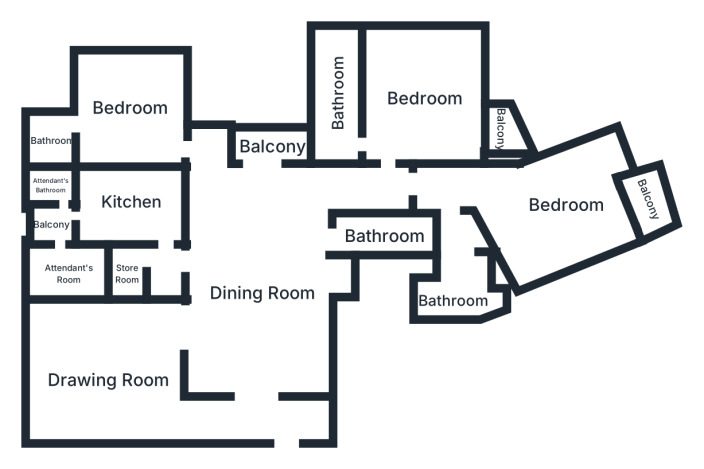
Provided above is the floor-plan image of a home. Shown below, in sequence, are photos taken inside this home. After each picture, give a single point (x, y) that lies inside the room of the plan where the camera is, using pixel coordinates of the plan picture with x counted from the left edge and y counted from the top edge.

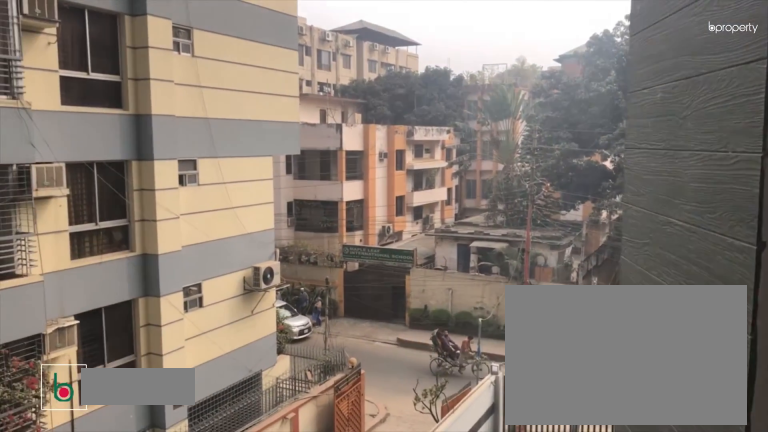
(500, 126)
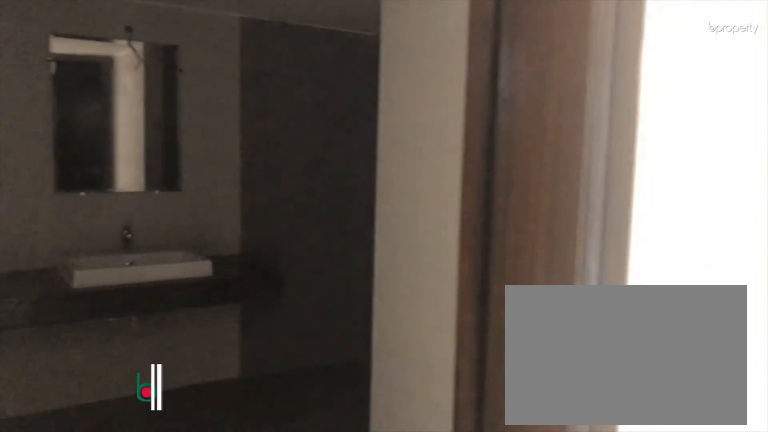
(462, 289)
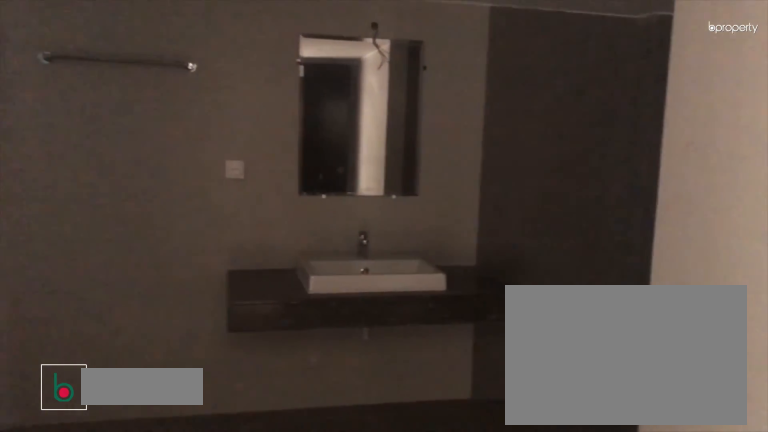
(462, 289)
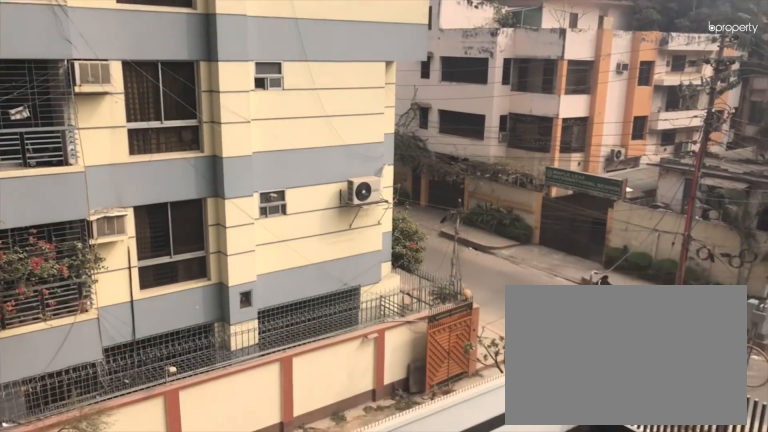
(651, 203)
